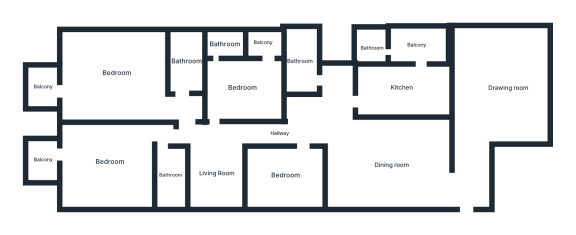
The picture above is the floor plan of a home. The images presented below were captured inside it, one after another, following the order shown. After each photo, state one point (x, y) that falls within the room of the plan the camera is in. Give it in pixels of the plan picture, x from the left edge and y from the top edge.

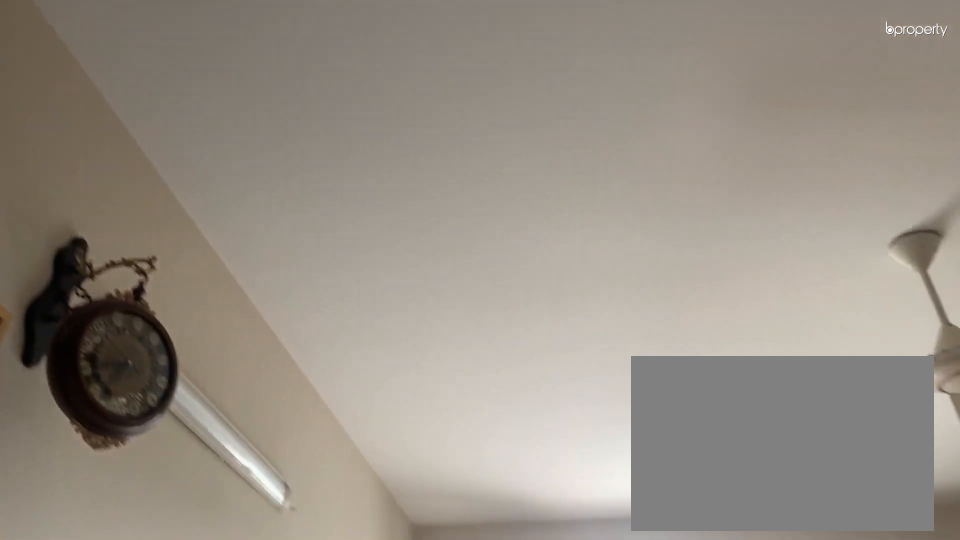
(115, 72)
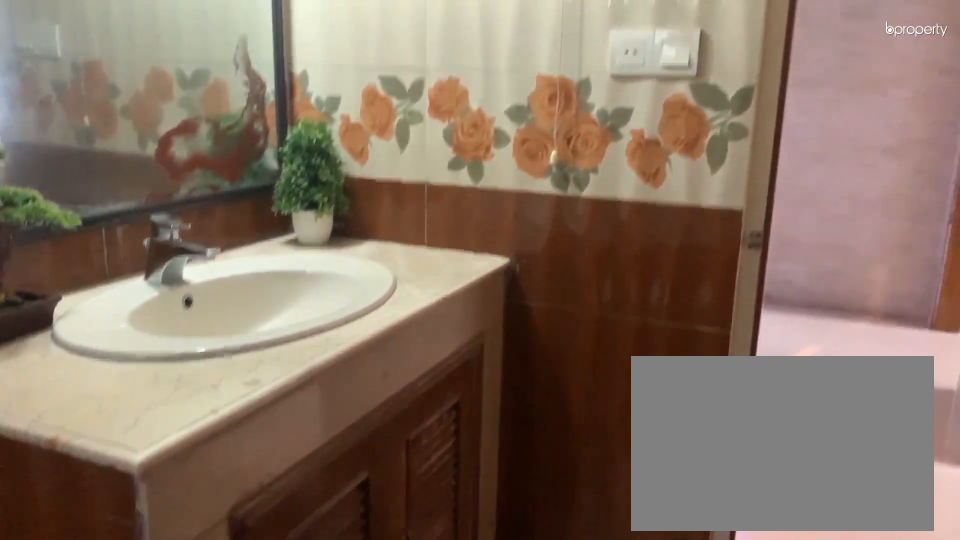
(186, 61)
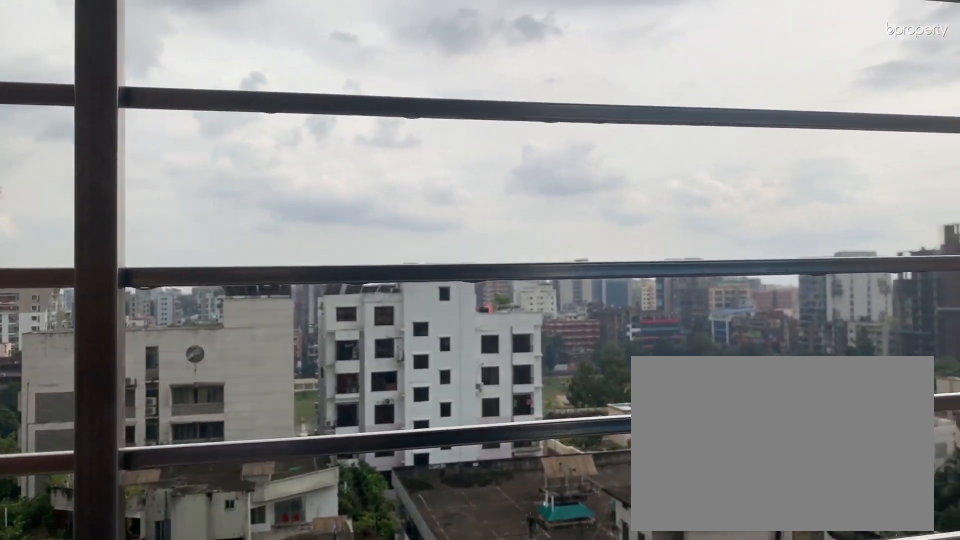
(42, 85)
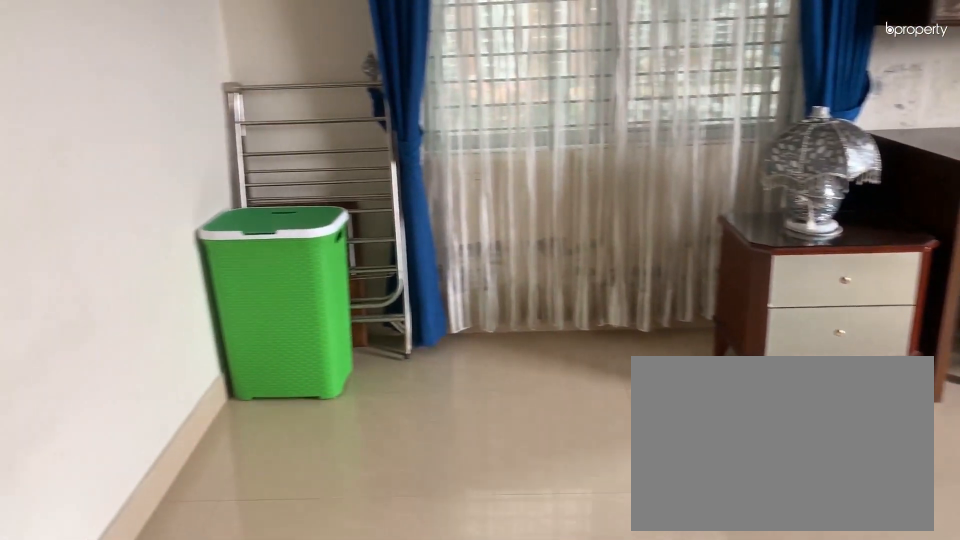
(110, 160)
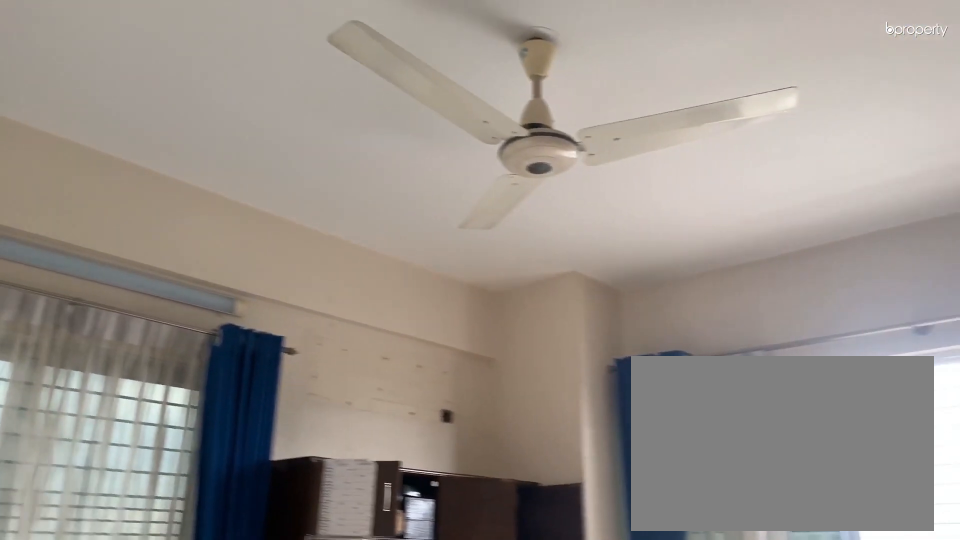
(110, 160)
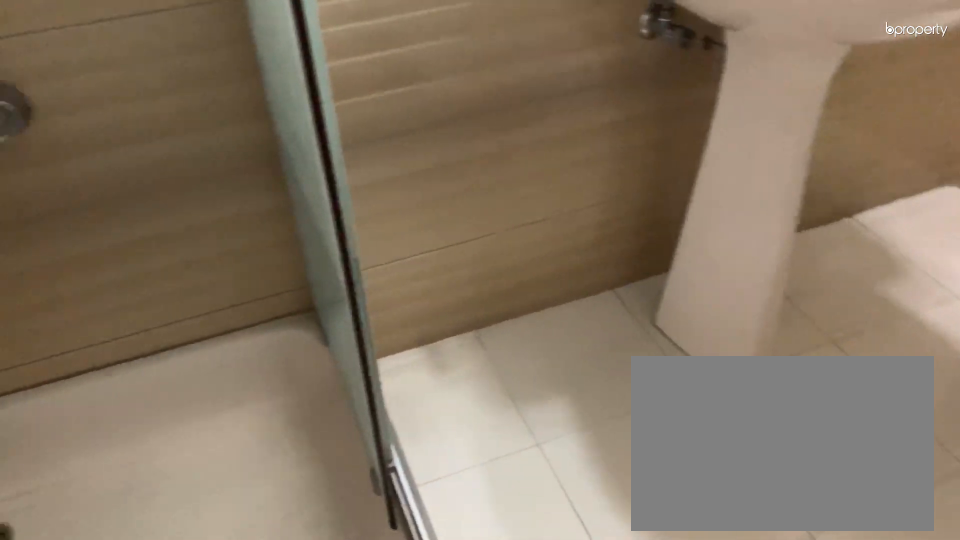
(170, 174)
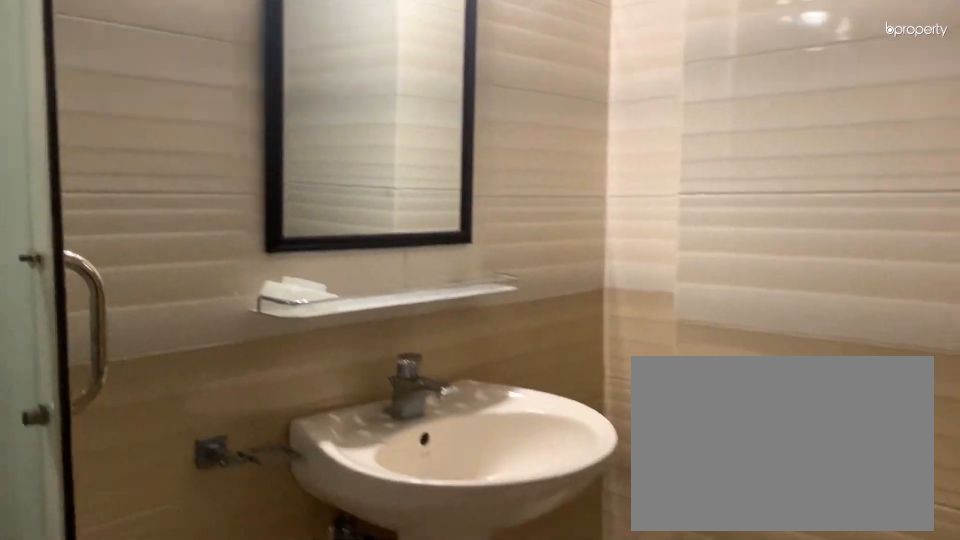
(170, 174)
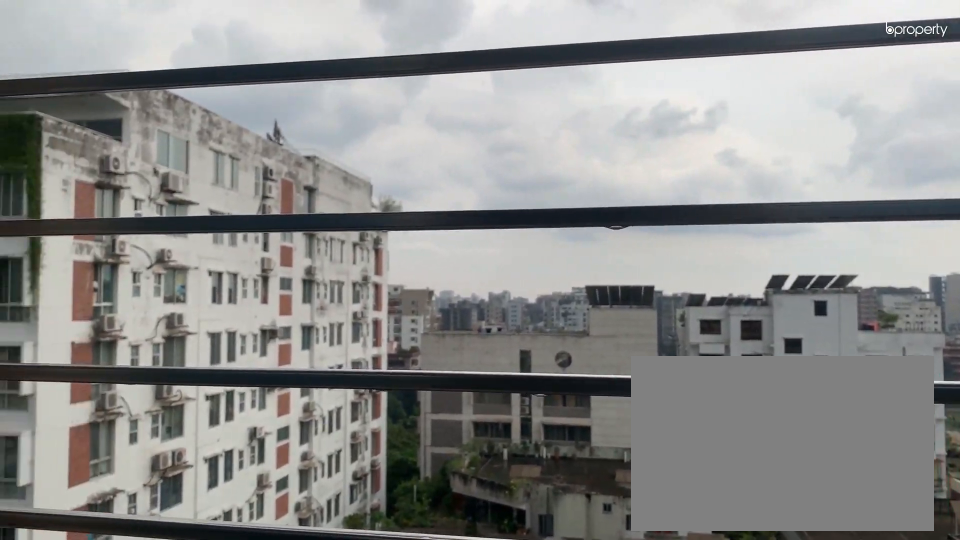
(43, 160)
